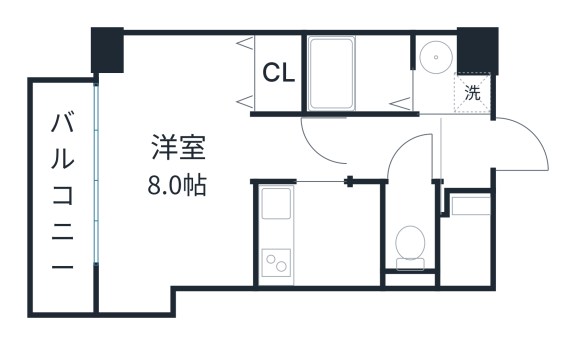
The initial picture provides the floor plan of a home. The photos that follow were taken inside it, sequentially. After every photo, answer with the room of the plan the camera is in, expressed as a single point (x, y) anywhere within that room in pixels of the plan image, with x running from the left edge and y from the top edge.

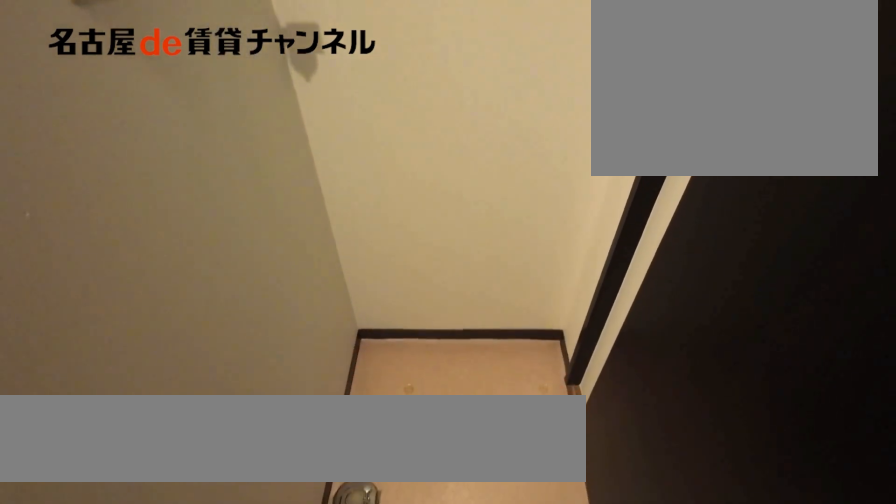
(448, 78)
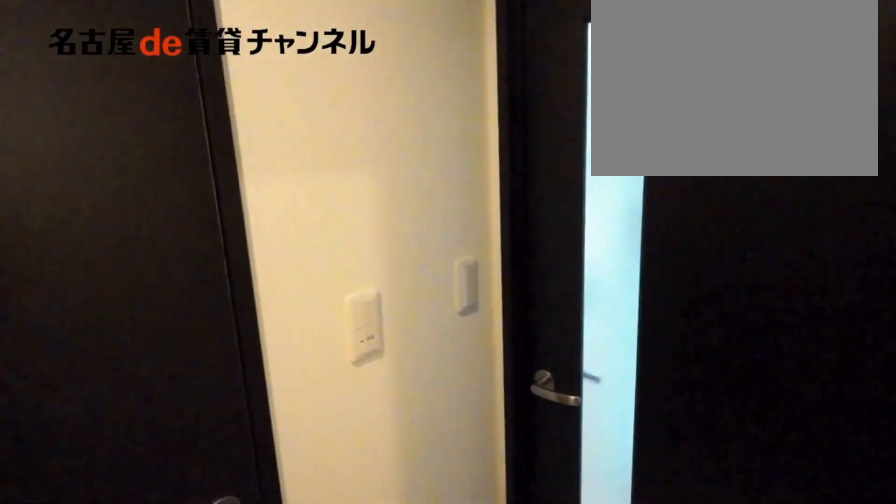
(396, 148)
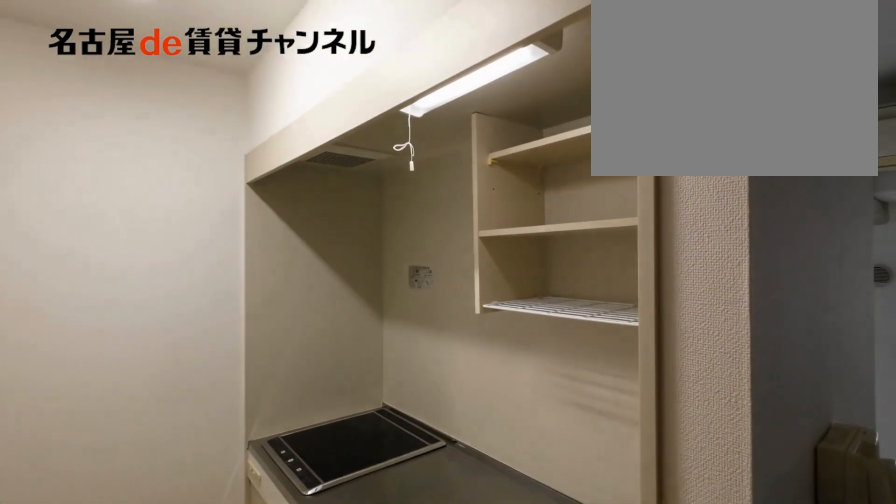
(318, 234)
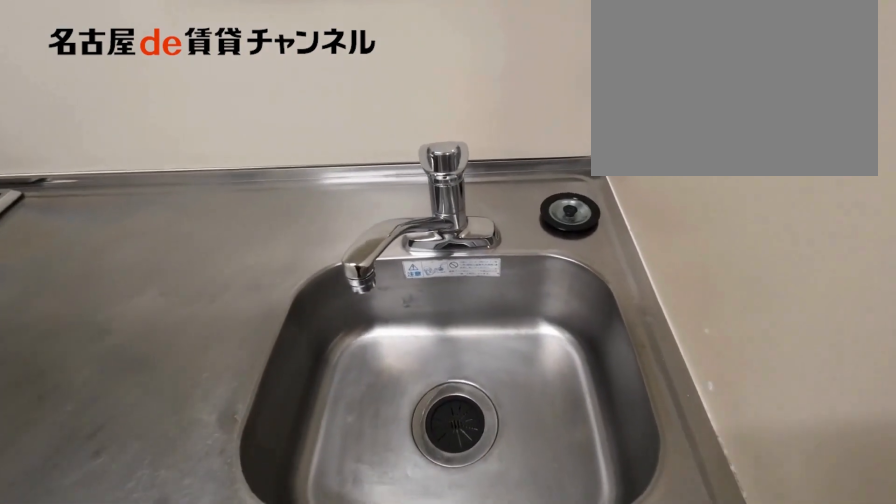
(318, 234)
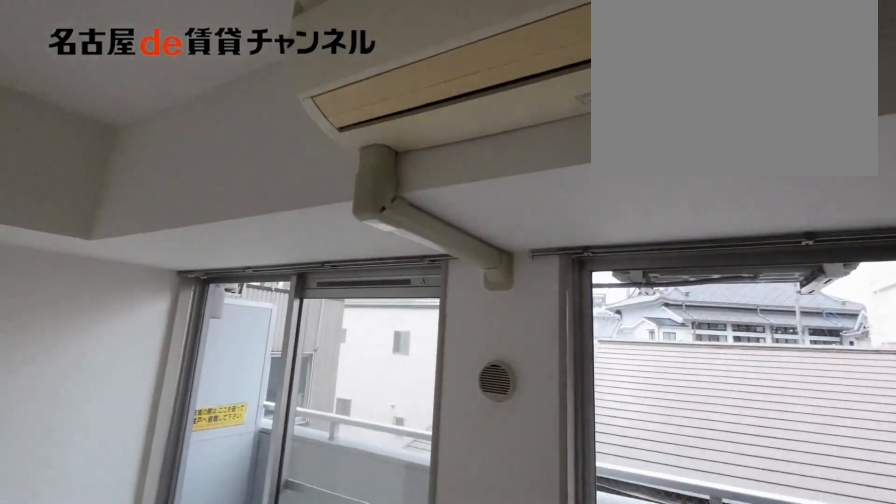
(190, 166)
